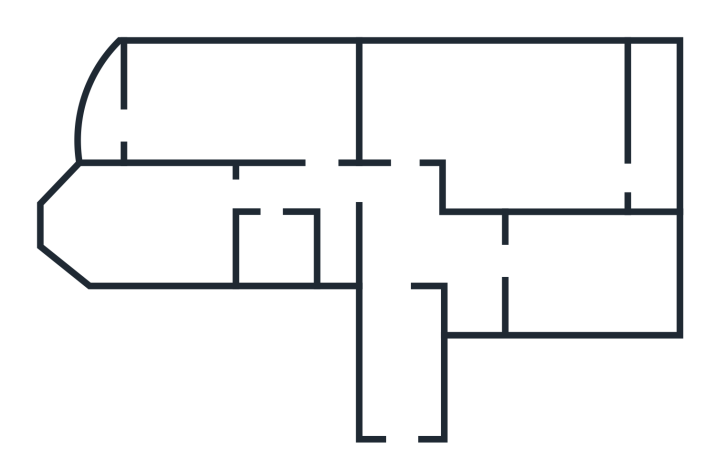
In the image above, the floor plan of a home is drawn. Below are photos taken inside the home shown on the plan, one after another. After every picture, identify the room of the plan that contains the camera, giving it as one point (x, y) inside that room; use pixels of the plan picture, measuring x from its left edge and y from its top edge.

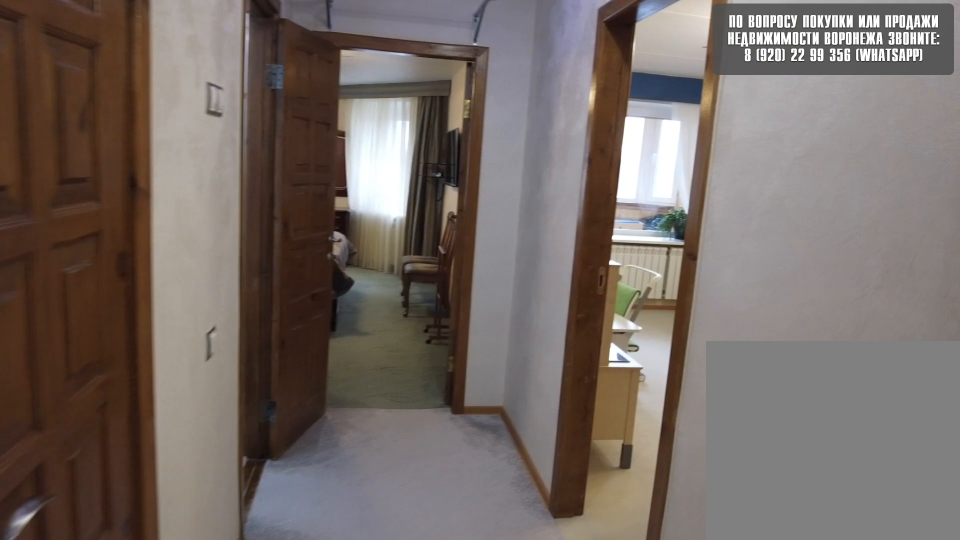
(402, 197)
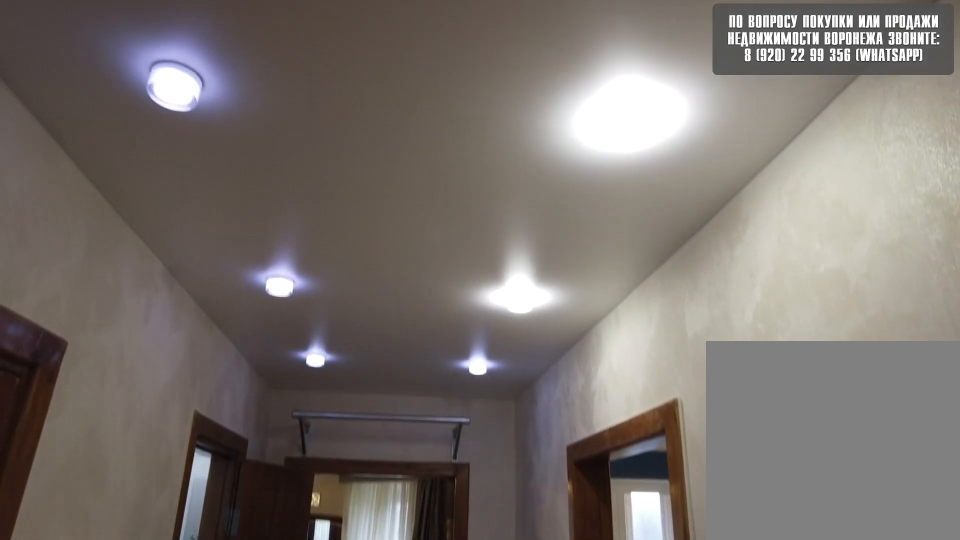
(402, 197)
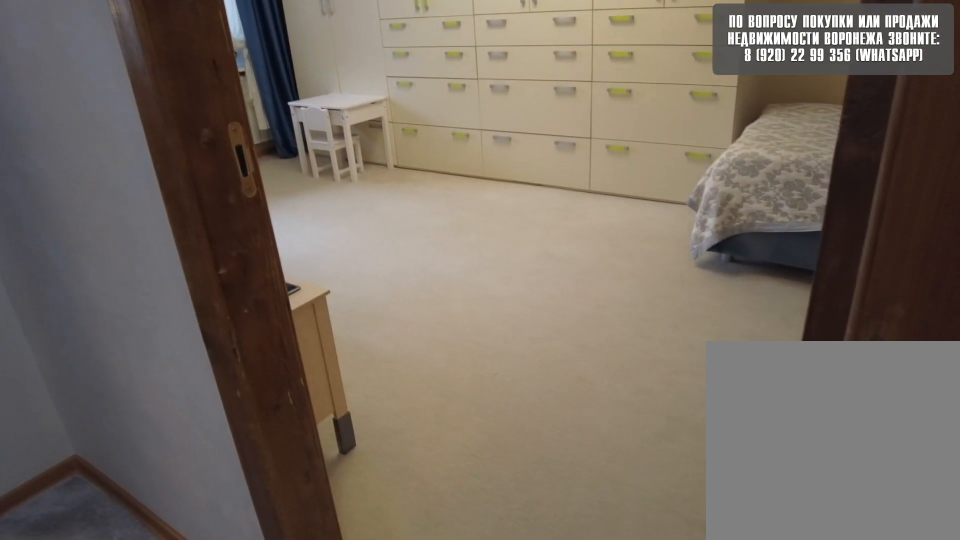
(320, 185)
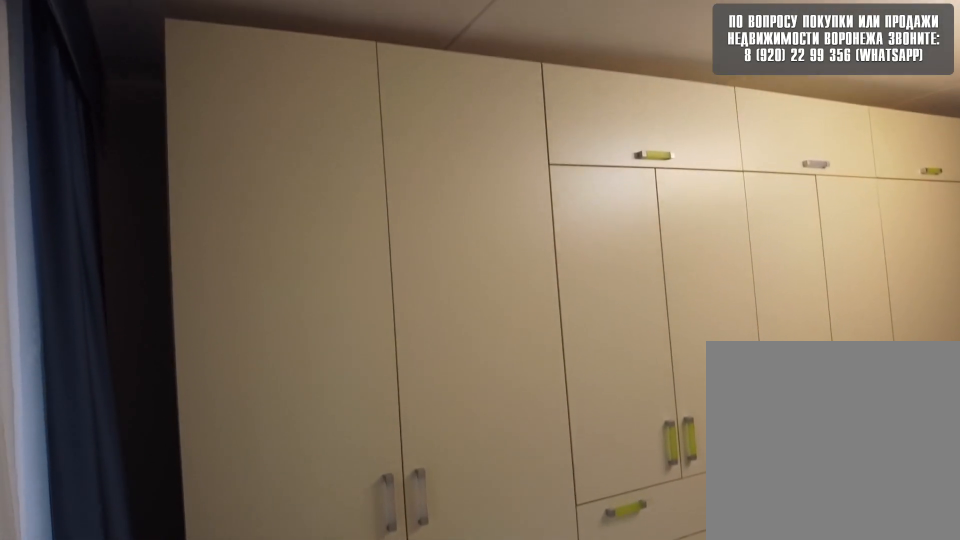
(289, 111)
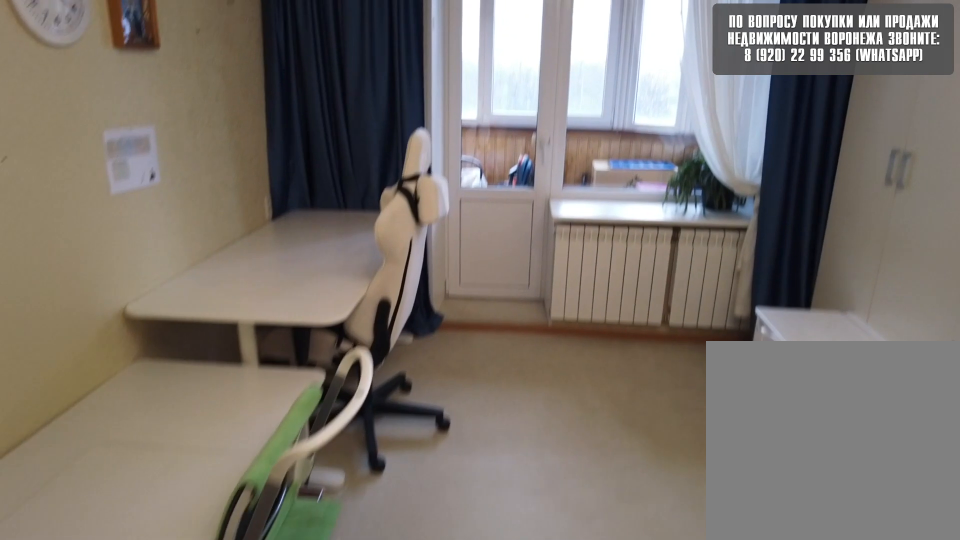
(289, 111)
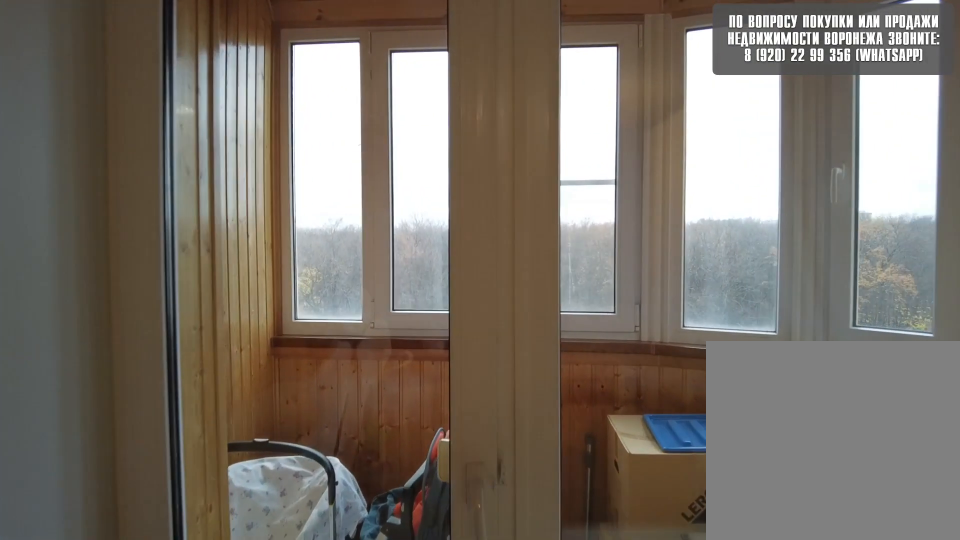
(171, 114)
